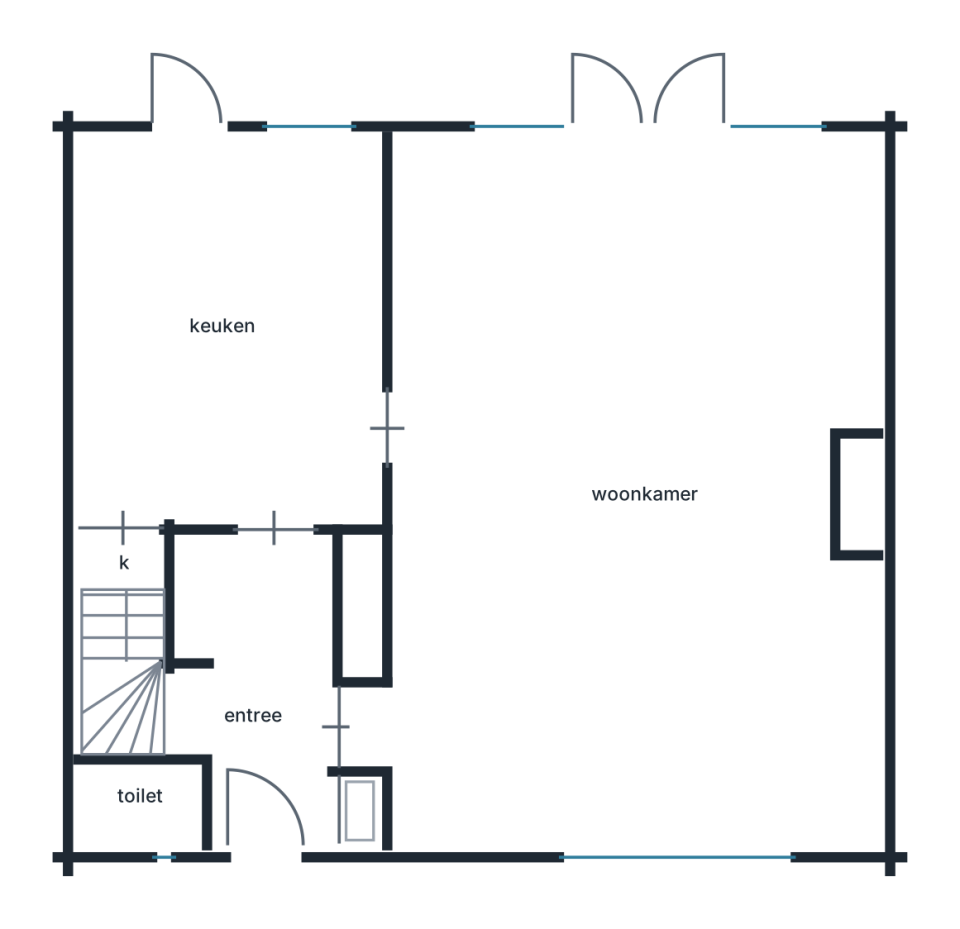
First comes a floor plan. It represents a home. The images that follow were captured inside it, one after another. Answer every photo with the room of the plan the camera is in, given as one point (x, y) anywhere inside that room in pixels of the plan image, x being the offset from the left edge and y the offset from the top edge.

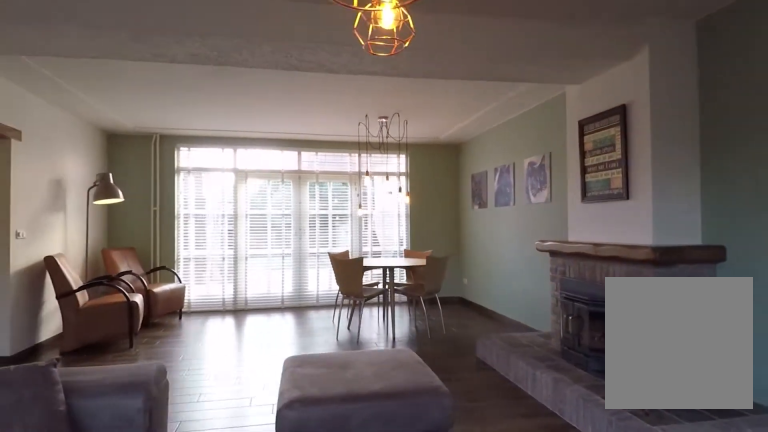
(638, 226)
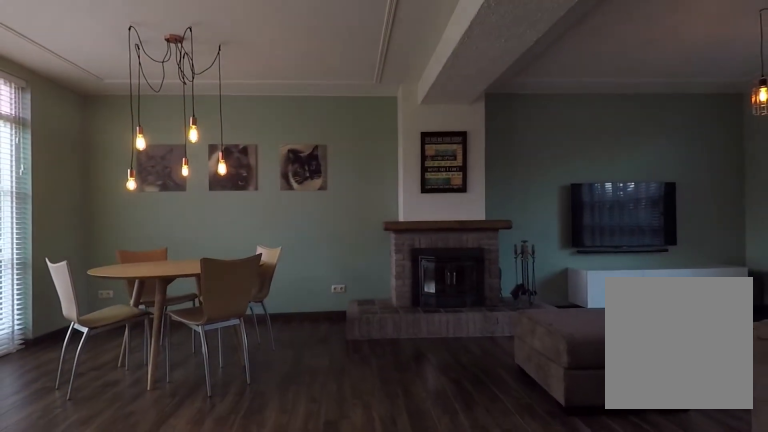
(638, 226)
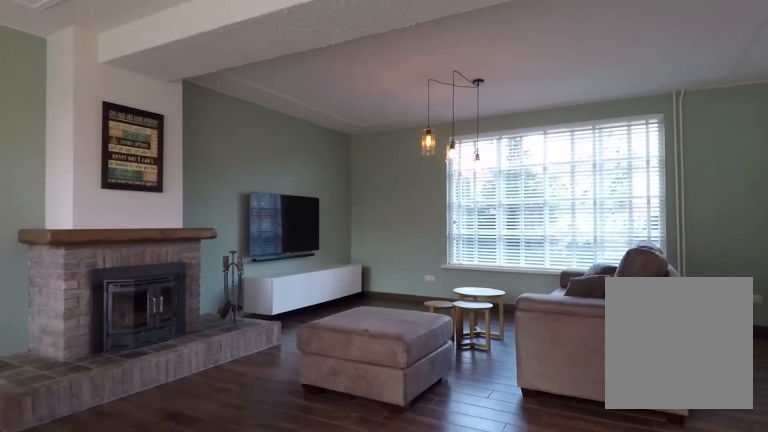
(638, 226)
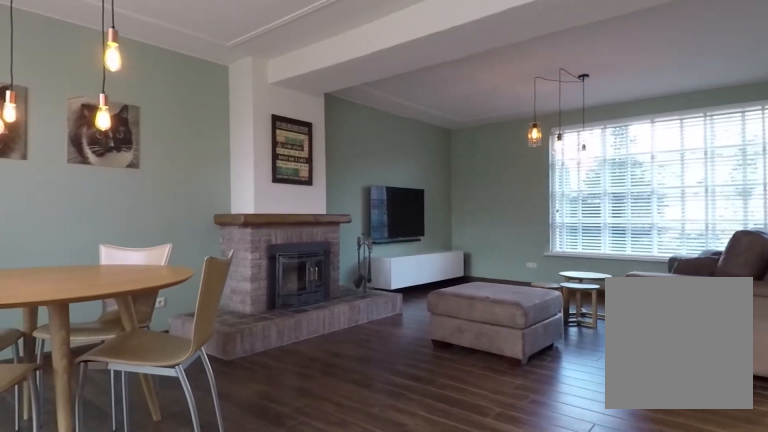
(638, 226)
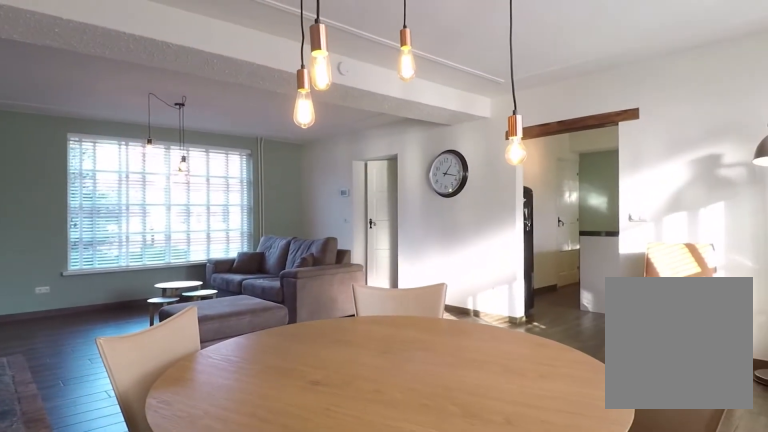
(638, 226)
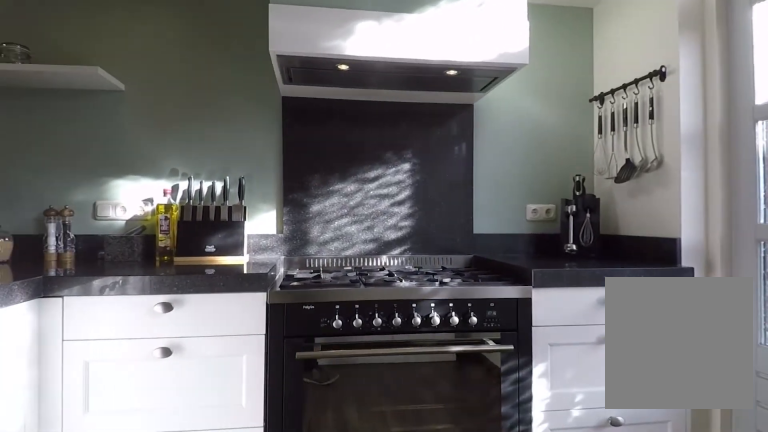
(232, 284)
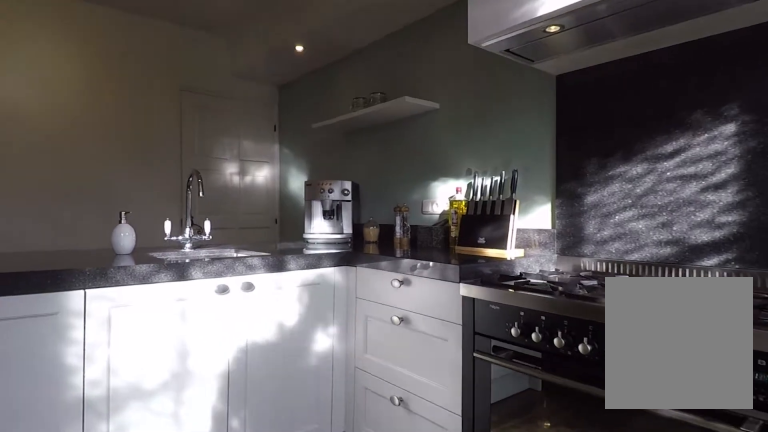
(232, 284)
